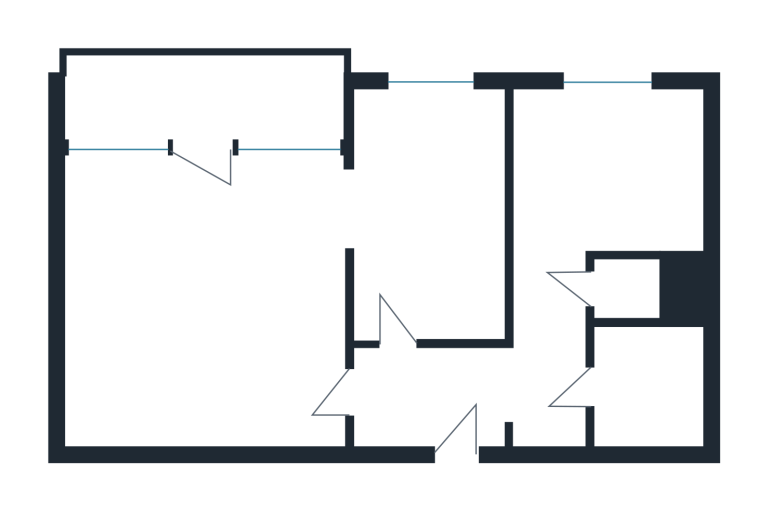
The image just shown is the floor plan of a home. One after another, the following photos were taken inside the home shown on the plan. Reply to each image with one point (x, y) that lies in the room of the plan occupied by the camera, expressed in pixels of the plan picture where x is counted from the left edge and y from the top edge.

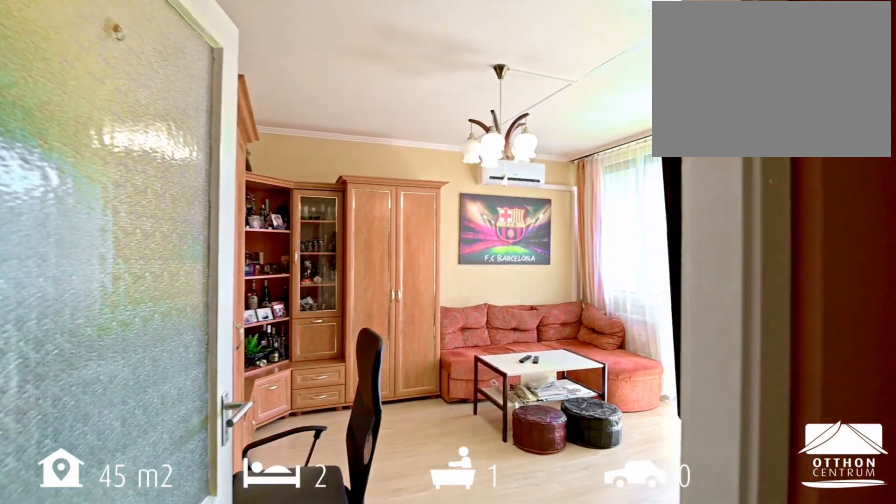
(212, 282)
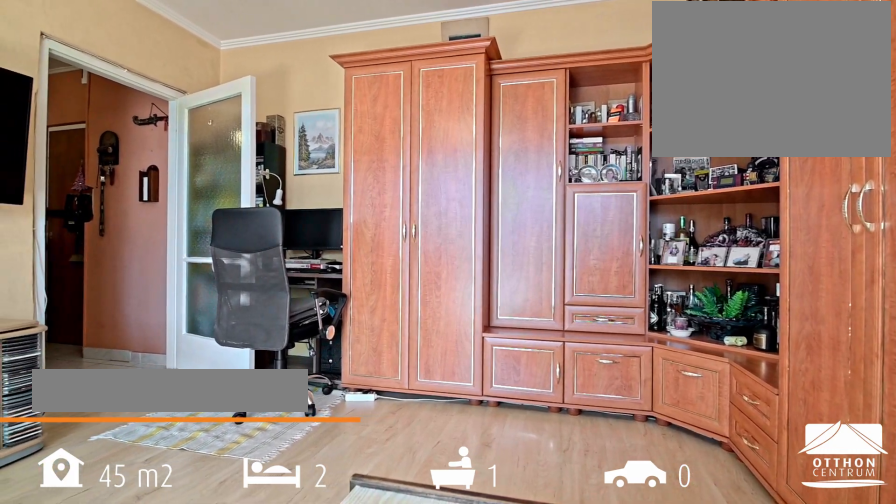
(212, 283)
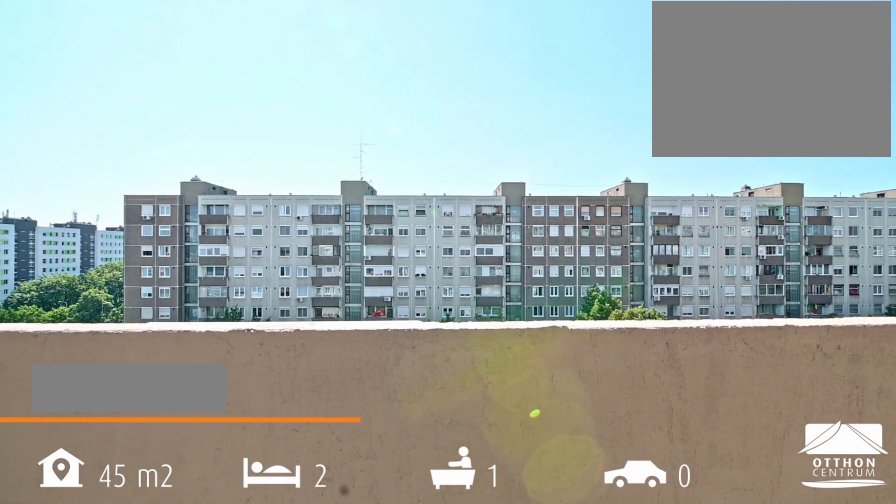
(203, 87)
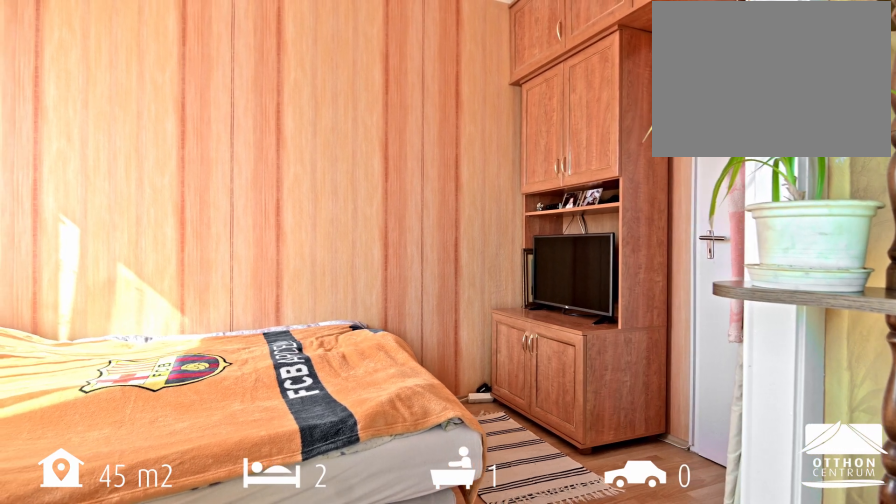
(430, 216)
